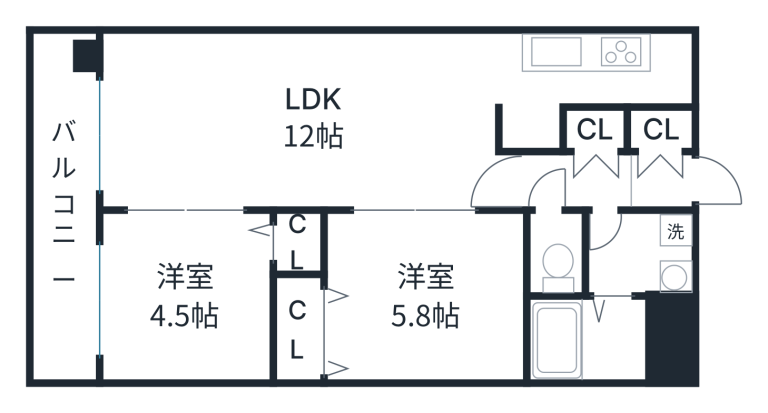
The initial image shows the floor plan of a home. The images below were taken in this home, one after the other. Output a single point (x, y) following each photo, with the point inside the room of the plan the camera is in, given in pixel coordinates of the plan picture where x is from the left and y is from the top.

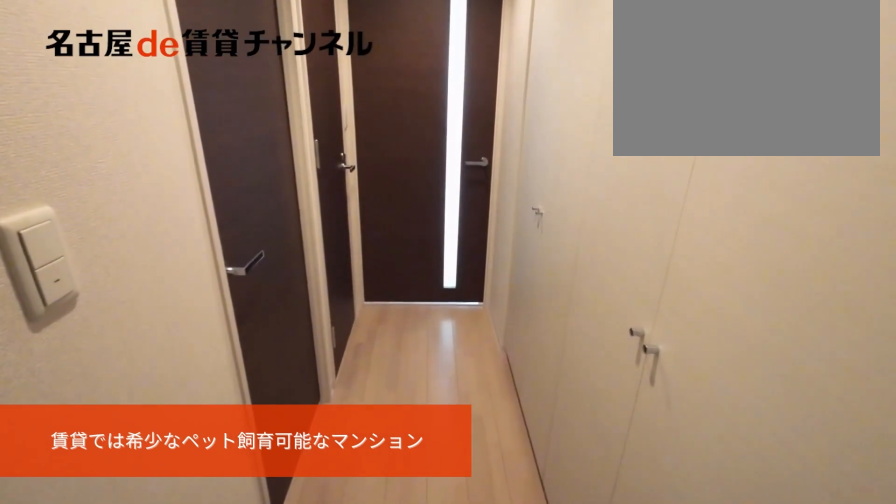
(628, 158)
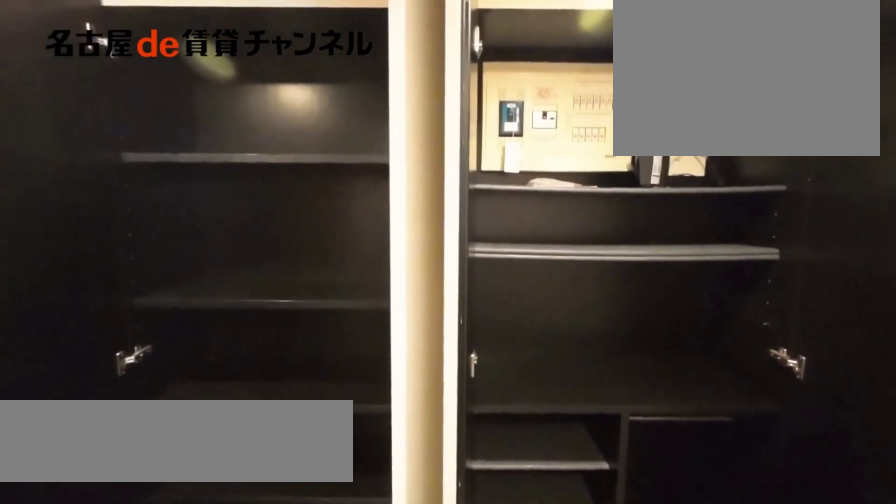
(627, 158)
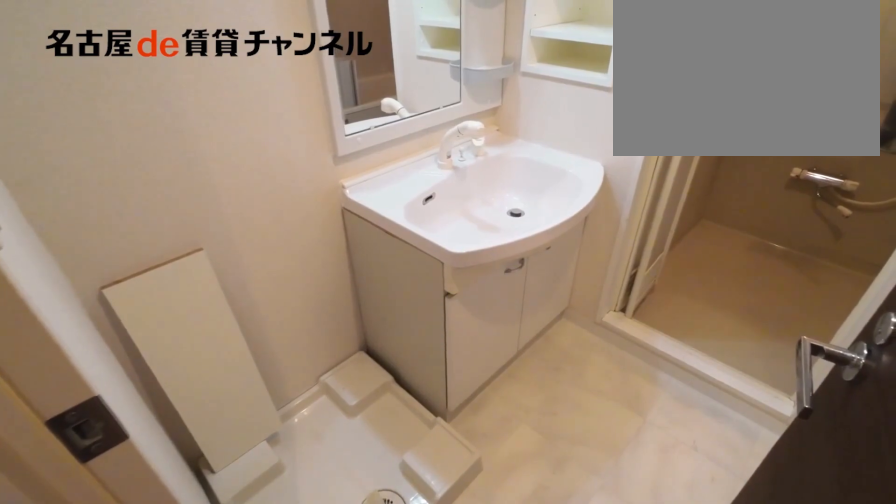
(641, 254)
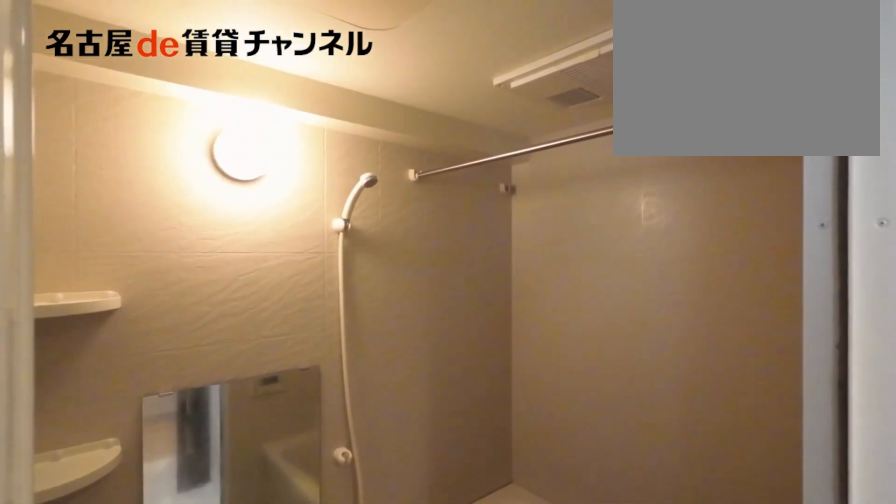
(584, 337)
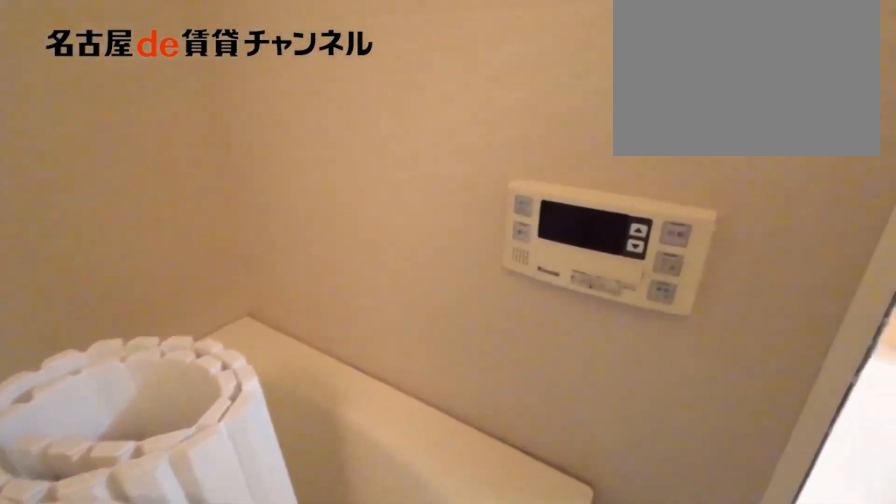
(585, 337)
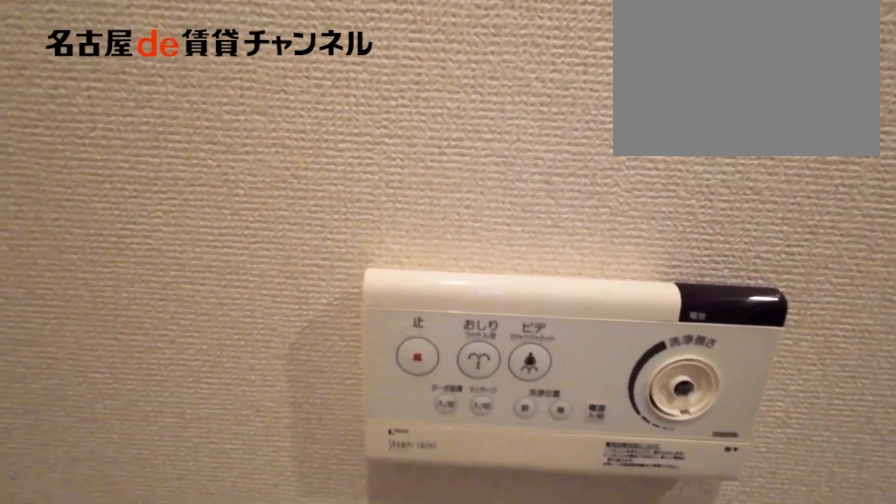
(555, 253)
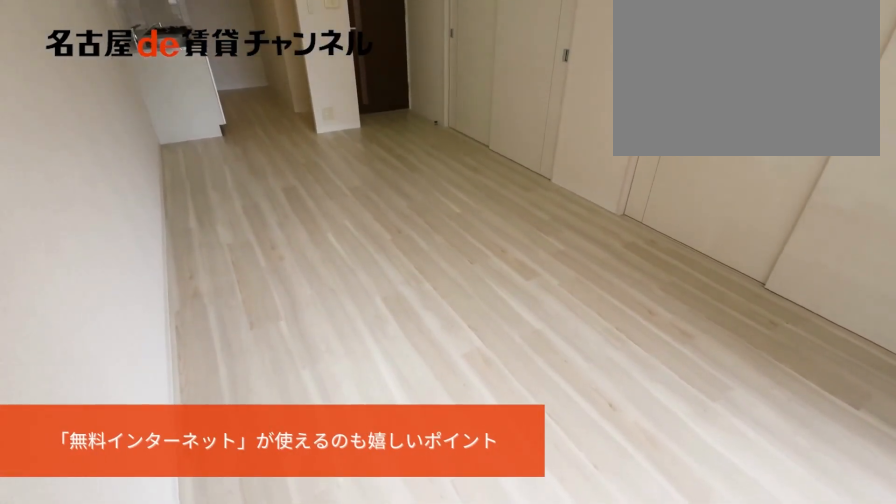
(309, 120)
